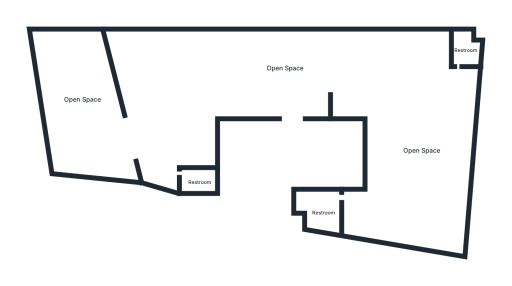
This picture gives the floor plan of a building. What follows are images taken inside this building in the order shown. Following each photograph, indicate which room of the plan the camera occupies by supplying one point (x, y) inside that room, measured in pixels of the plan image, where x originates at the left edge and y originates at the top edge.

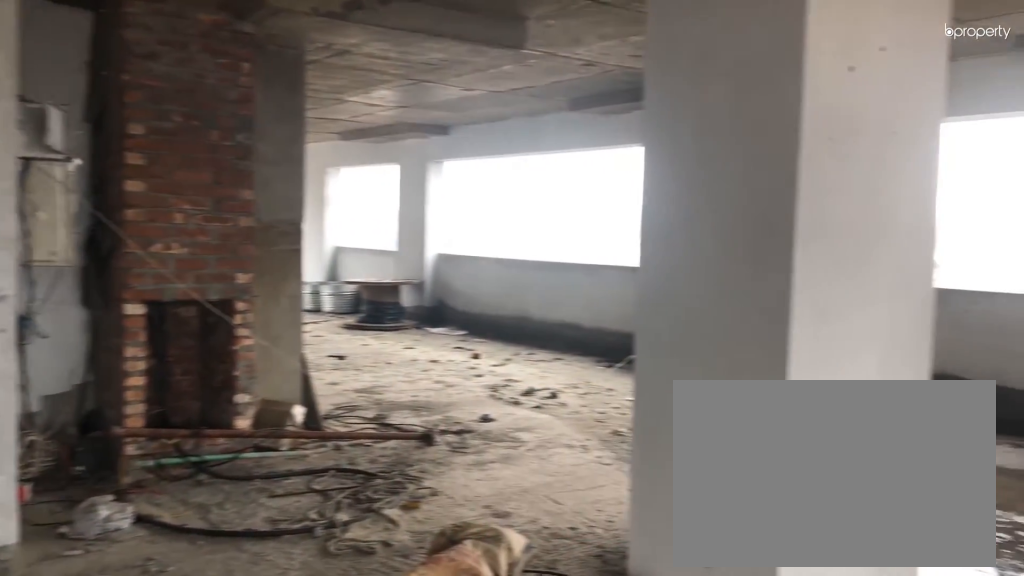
(393, 97)
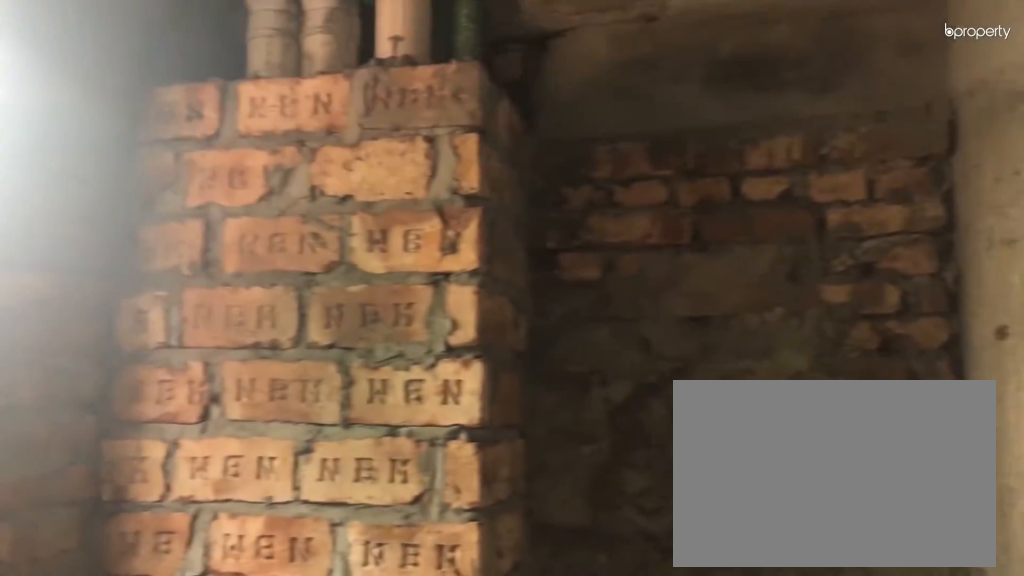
(321, 211)
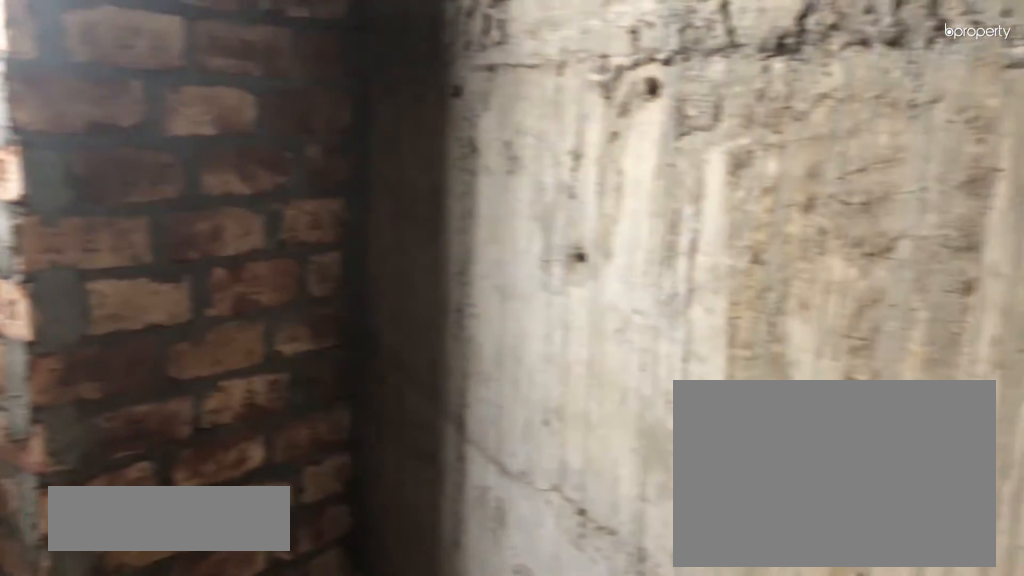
(464, 53)
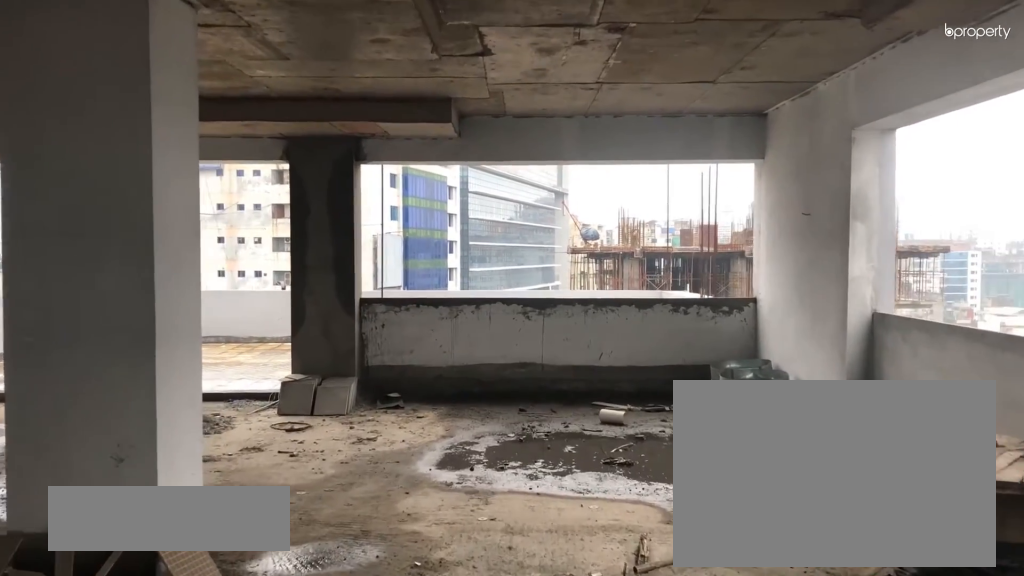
(227, 46)
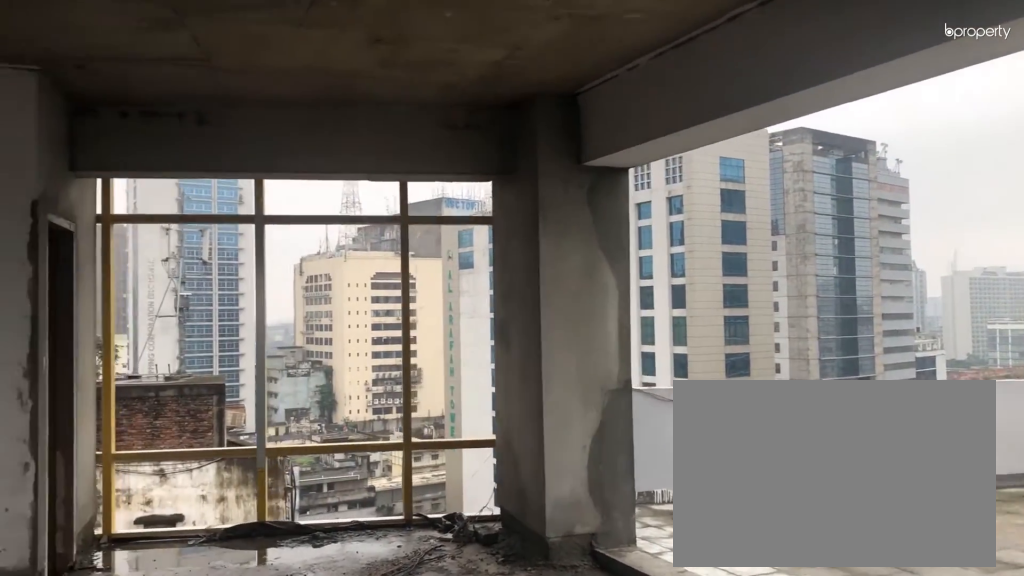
(173, 150)
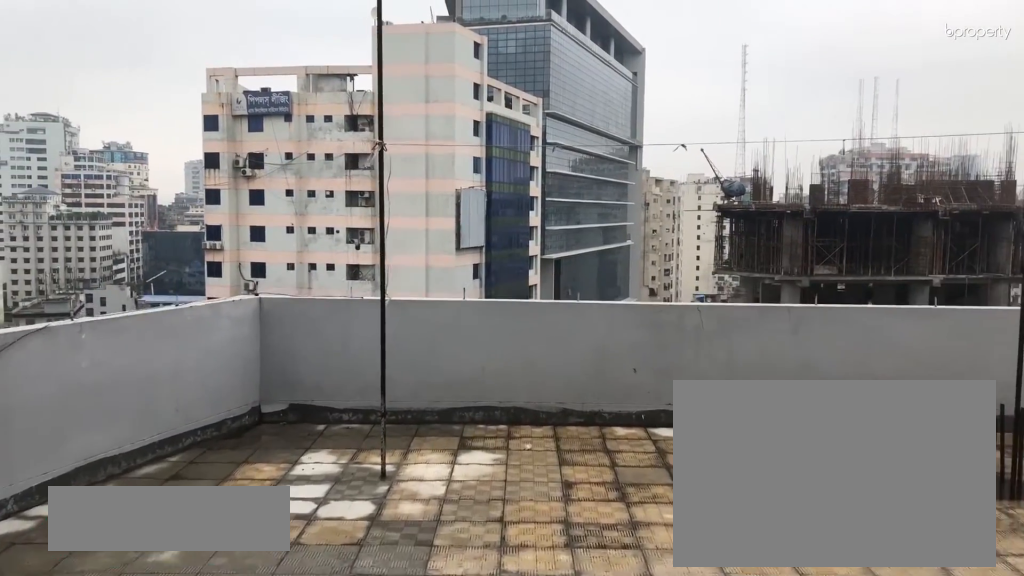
(82, 102)
